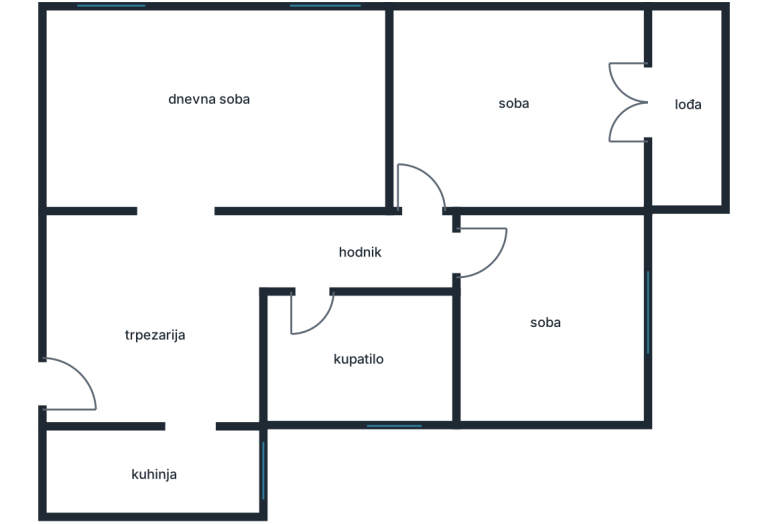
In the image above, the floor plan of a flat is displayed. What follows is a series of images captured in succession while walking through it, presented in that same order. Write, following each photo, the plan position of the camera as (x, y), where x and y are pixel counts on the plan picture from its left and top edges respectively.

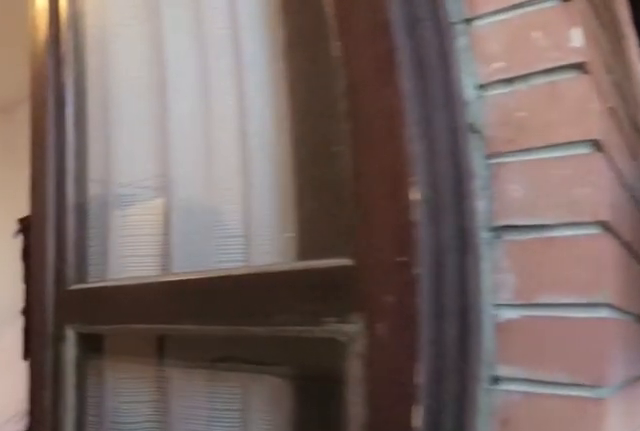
(688, 119)
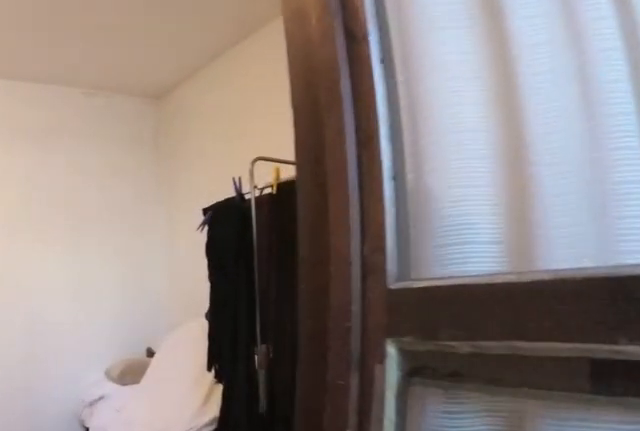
(662, 107)
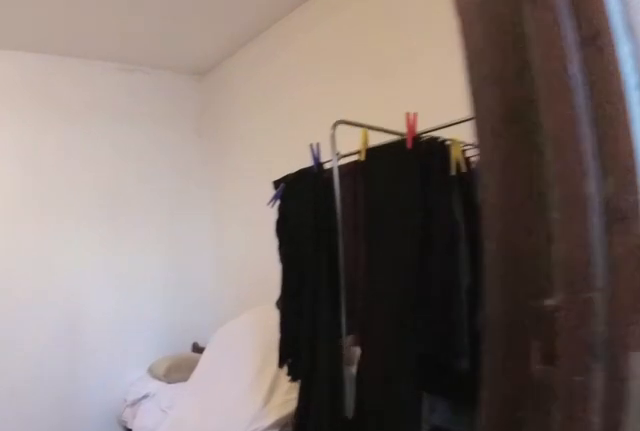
(637, 106)
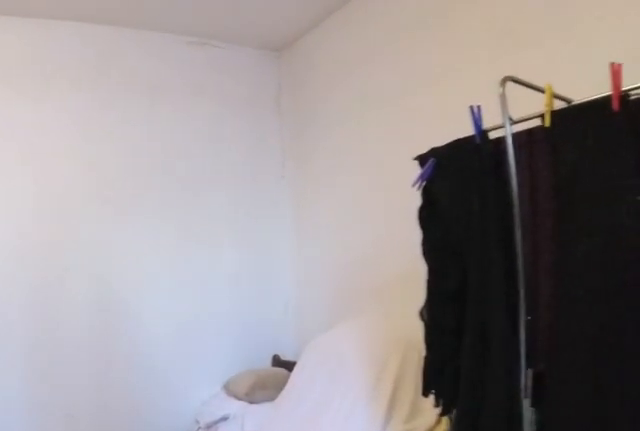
(598, 107)
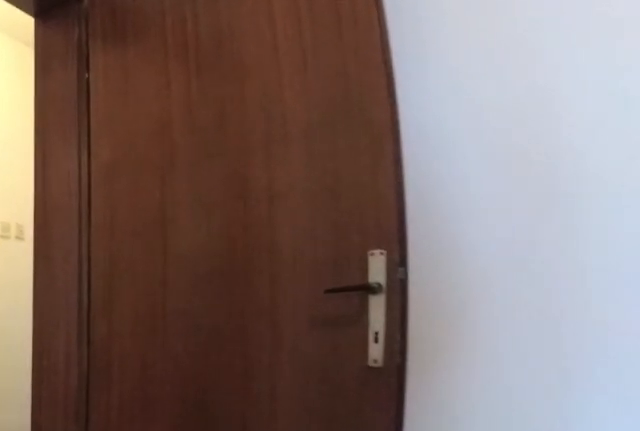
(485, 140)
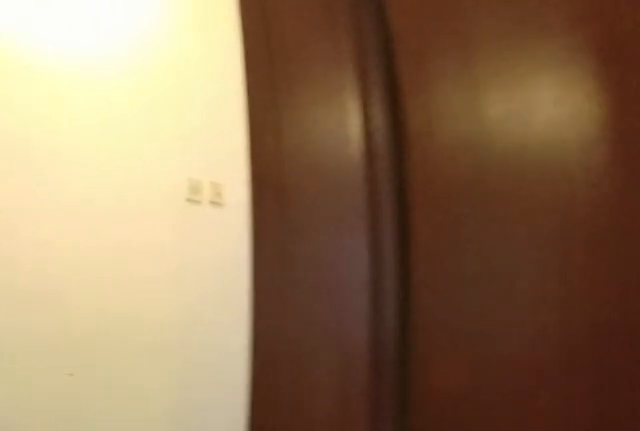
(440, 159)
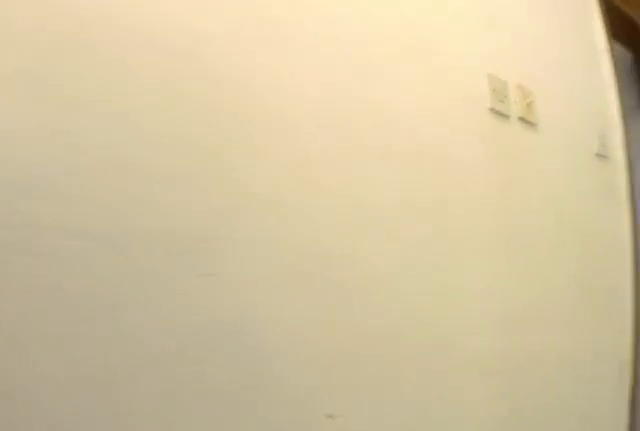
(433, 203)
